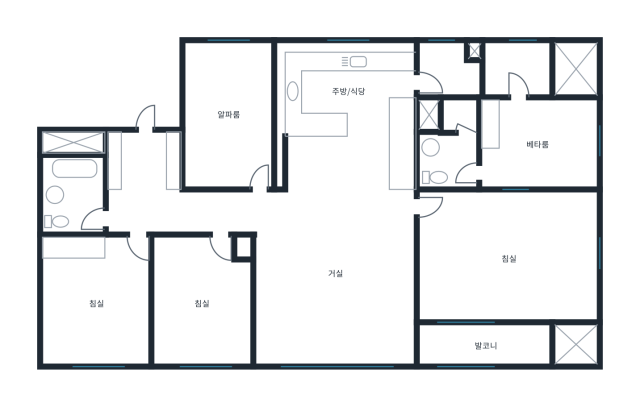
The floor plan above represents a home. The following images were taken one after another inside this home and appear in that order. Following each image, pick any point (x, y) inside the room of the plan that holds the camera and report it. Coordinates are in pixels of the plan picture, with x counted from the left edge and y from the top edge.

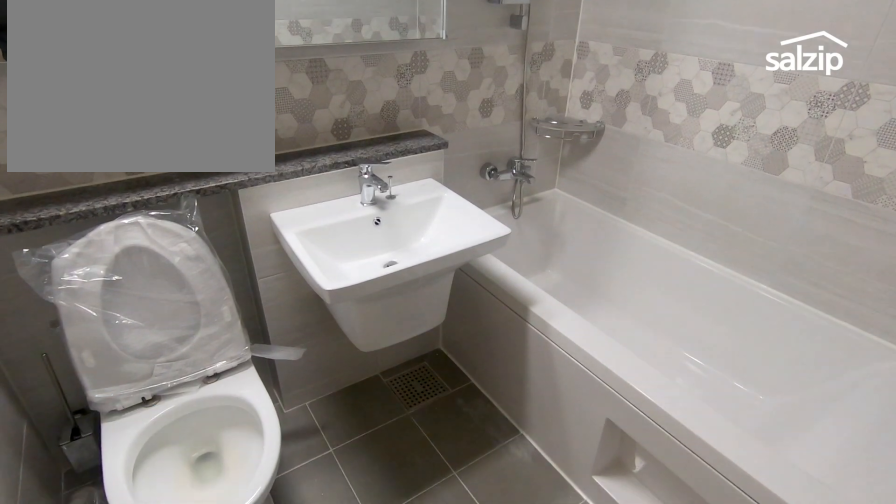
(74, 198)
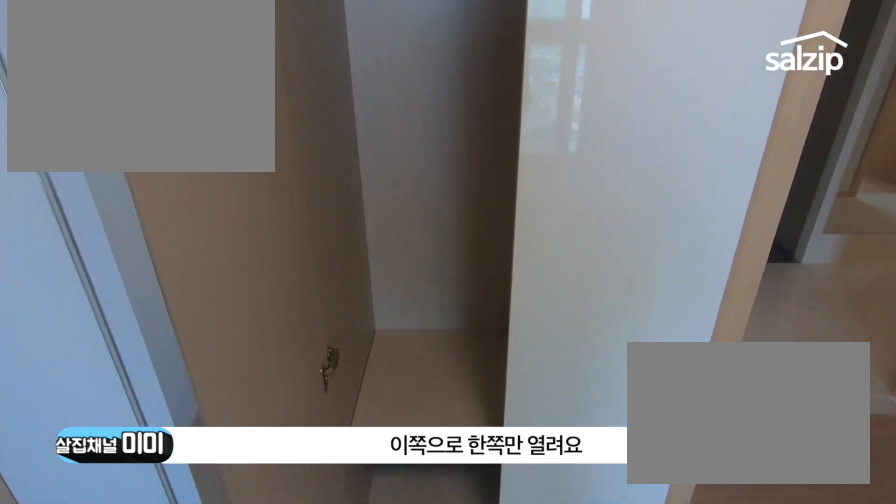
(97, 301)
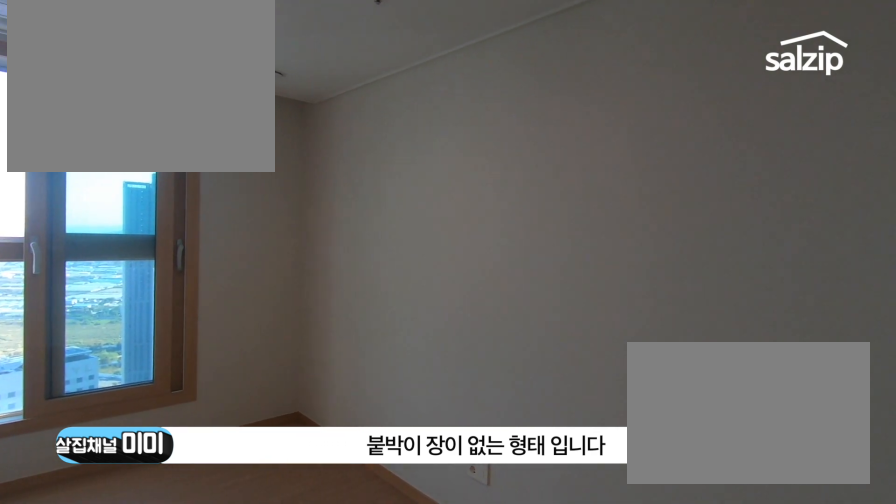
(201, 300)
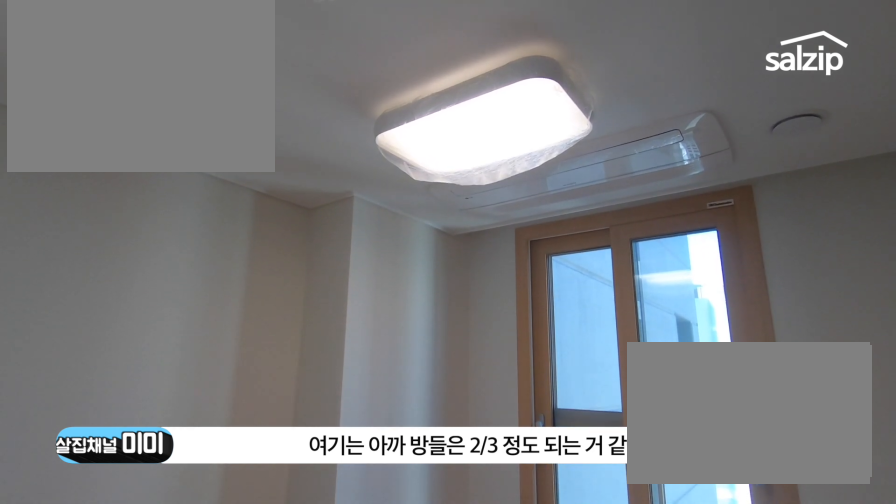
(229, 116)
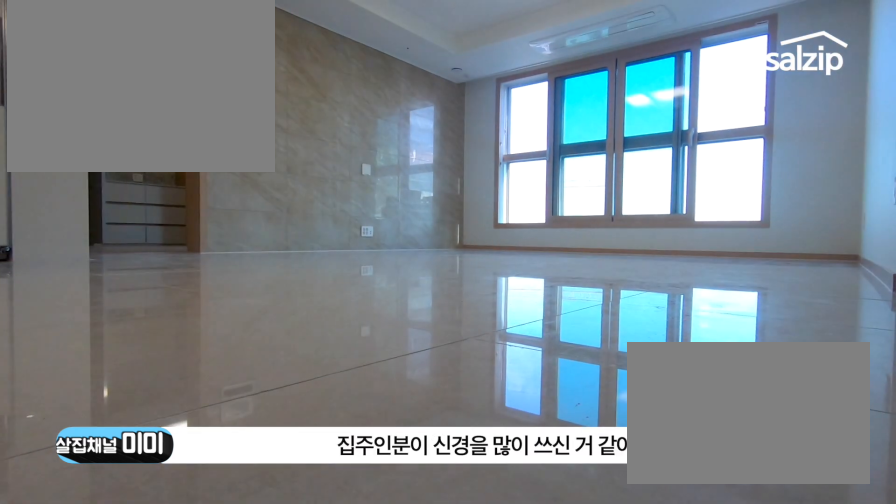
(337, 285)
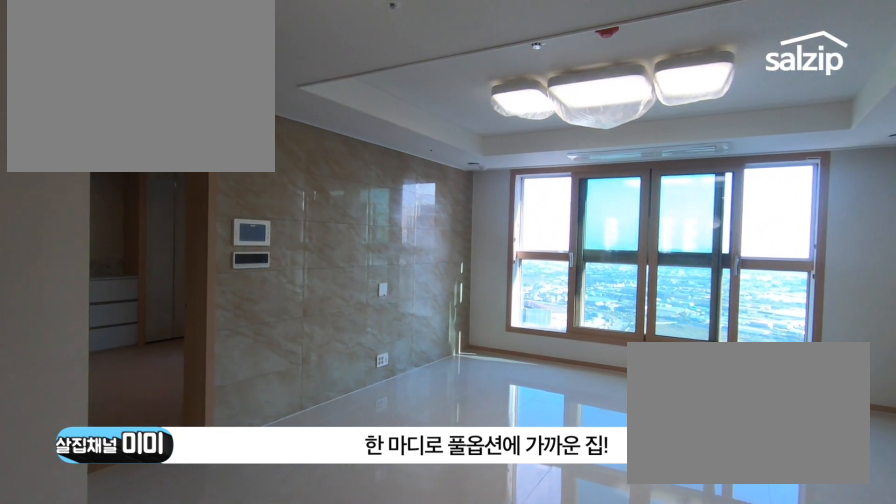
(309, 252)
